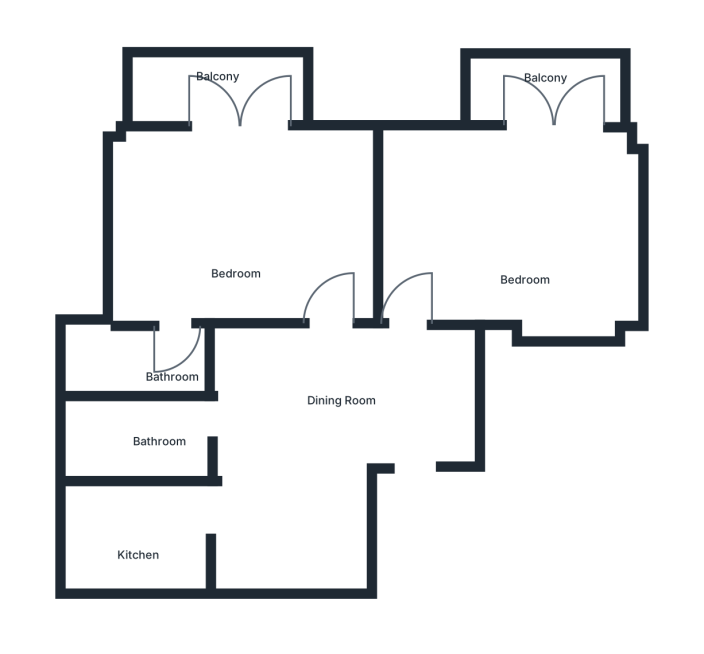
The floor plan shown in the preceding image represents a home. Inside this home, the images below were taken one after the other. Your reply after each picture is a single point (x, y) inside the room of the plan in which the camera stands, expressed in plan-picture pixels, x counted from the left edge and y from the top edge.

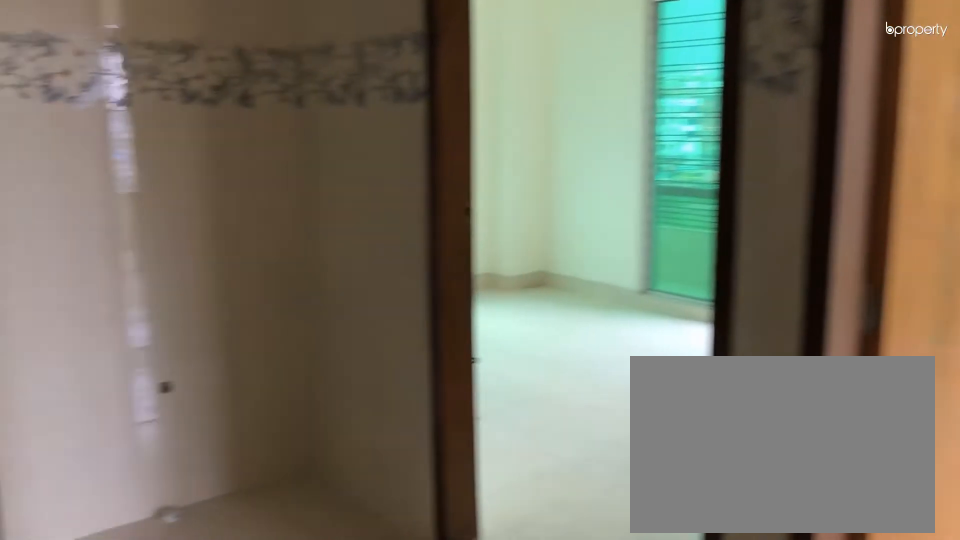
(310, 453)
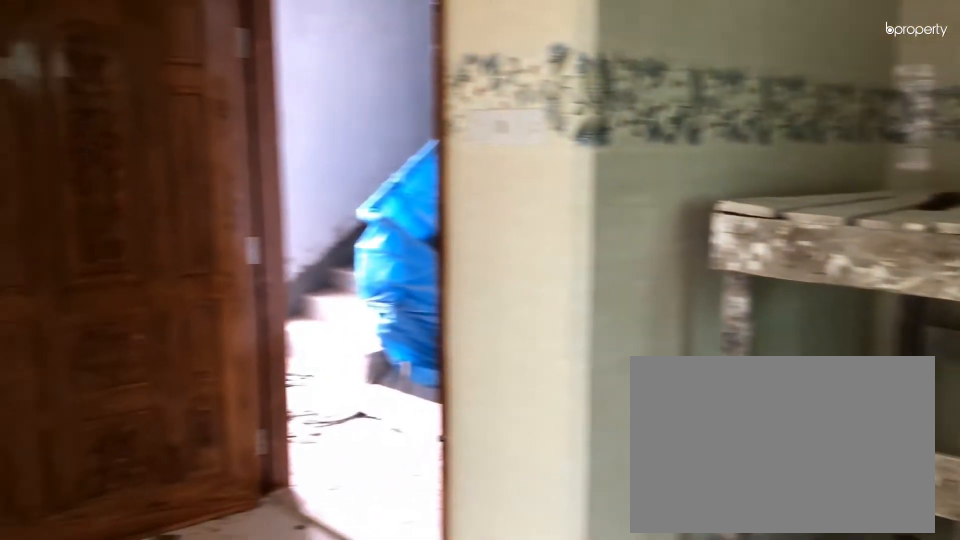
(310, 453)
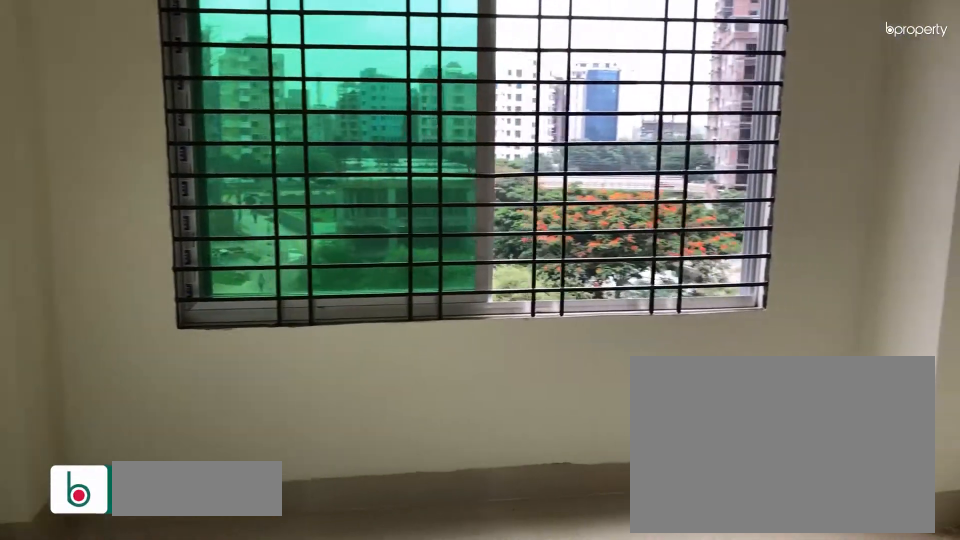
(521, 226)
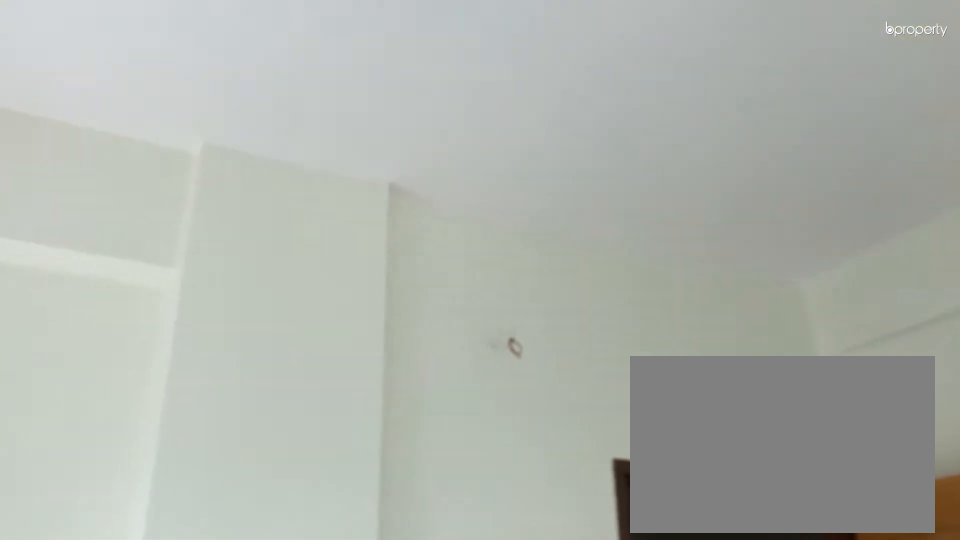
(521, 226)
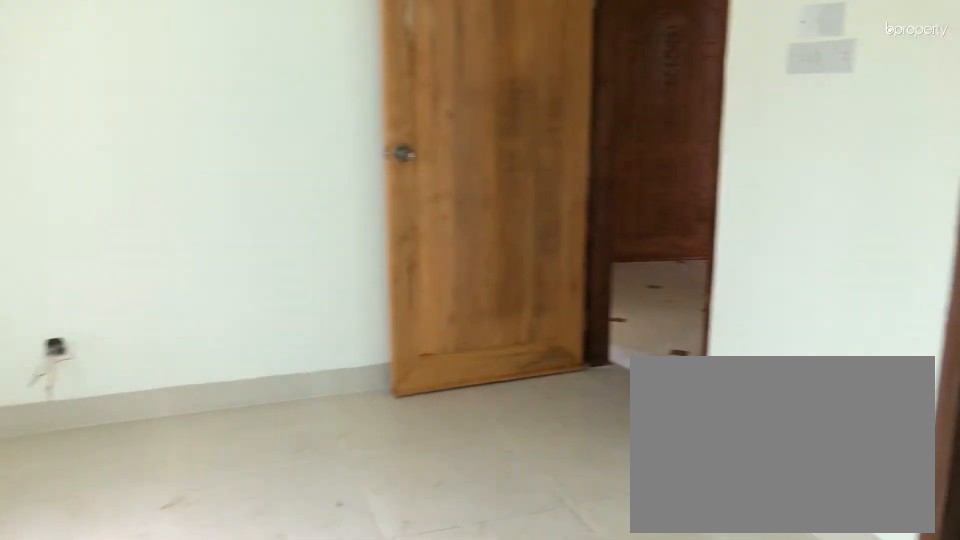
(239, 222)
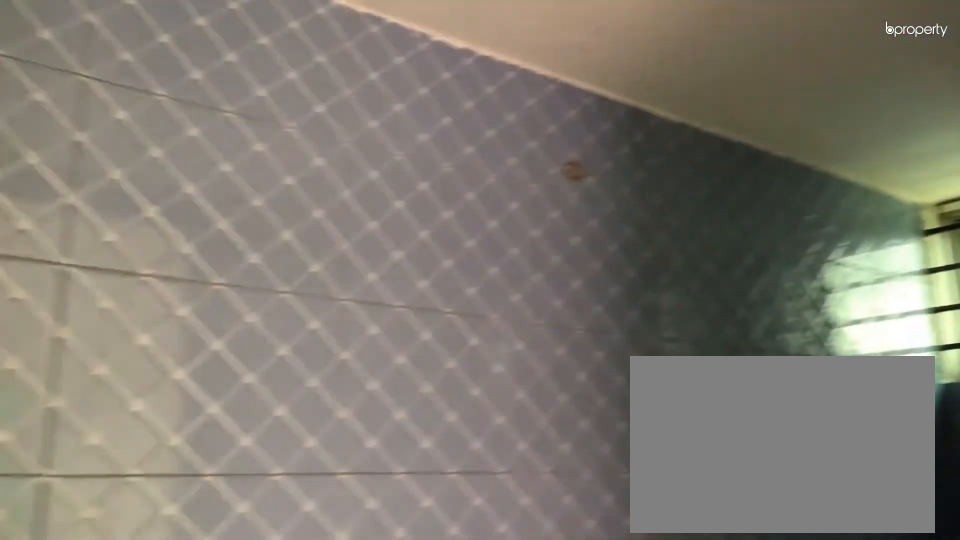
(140, 367)
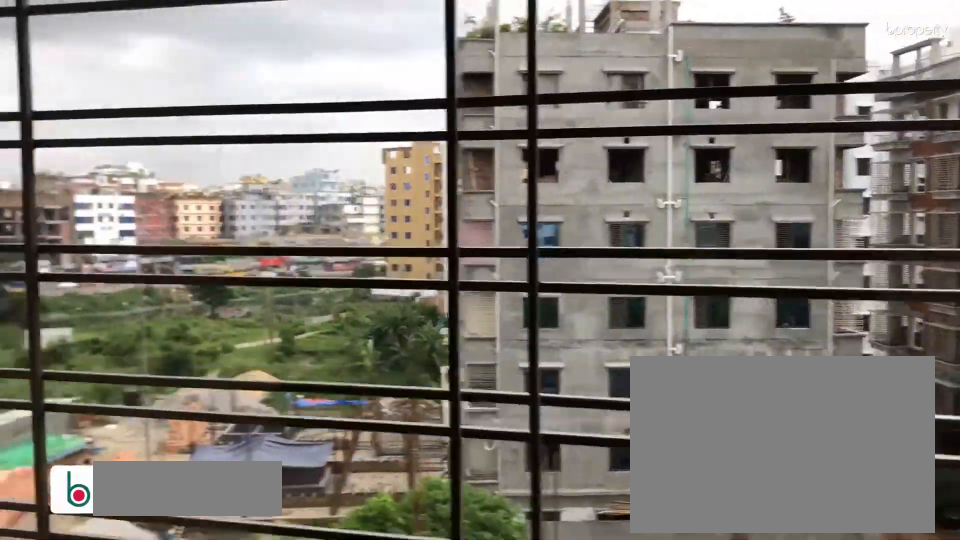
(215, 89)
